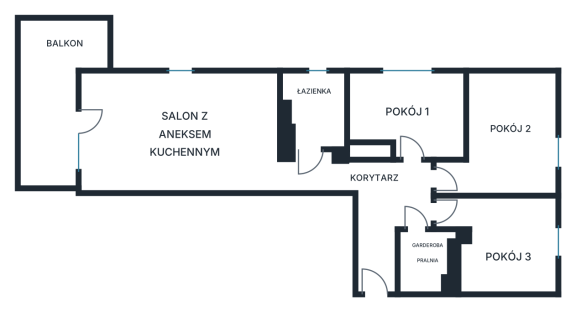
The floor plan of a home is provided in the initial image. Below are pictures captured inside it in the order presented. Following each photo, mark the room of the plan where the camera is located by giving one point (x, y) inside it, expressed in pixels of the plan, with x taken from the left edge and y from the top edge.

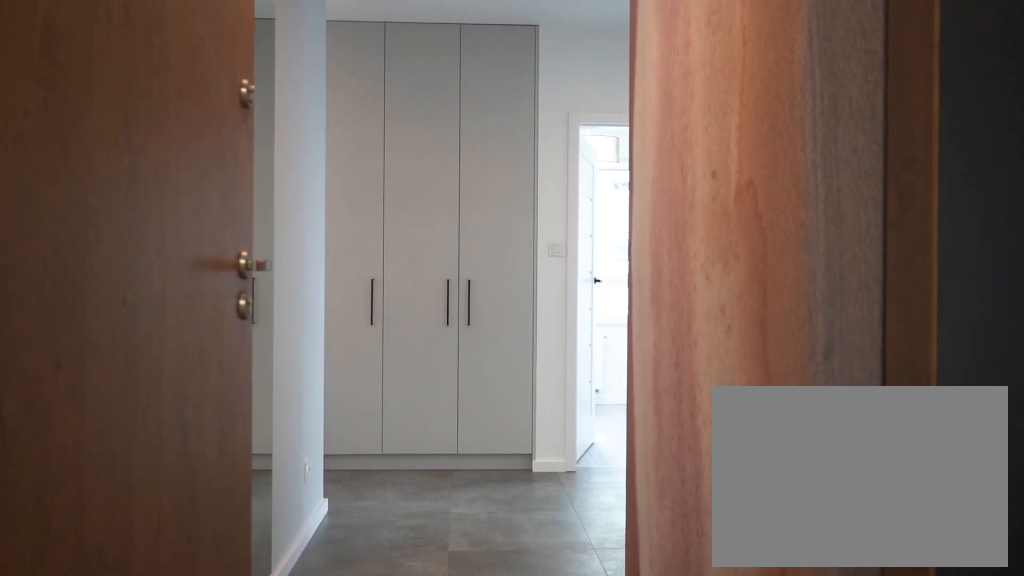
(371, 201)
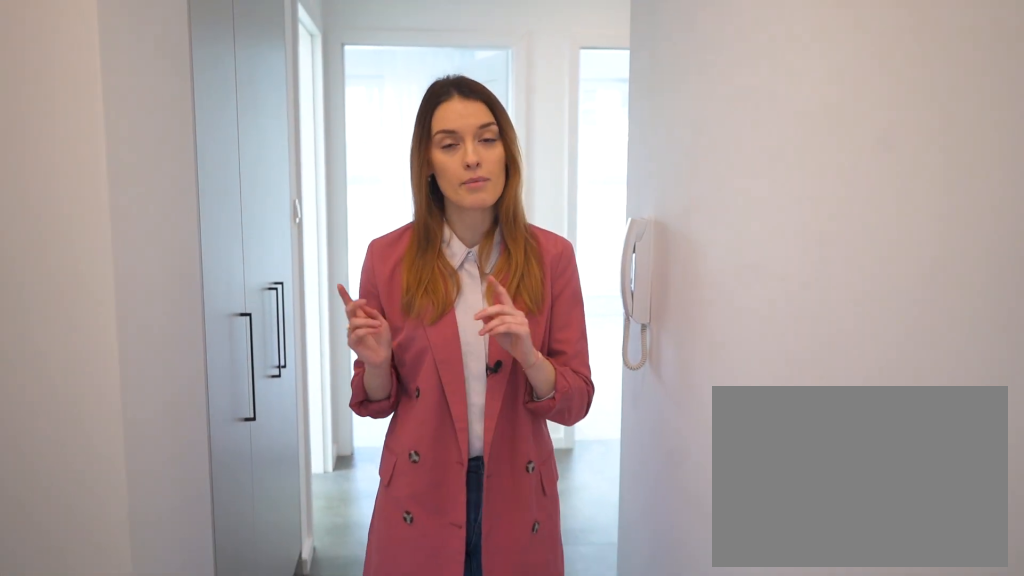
(371, 201)
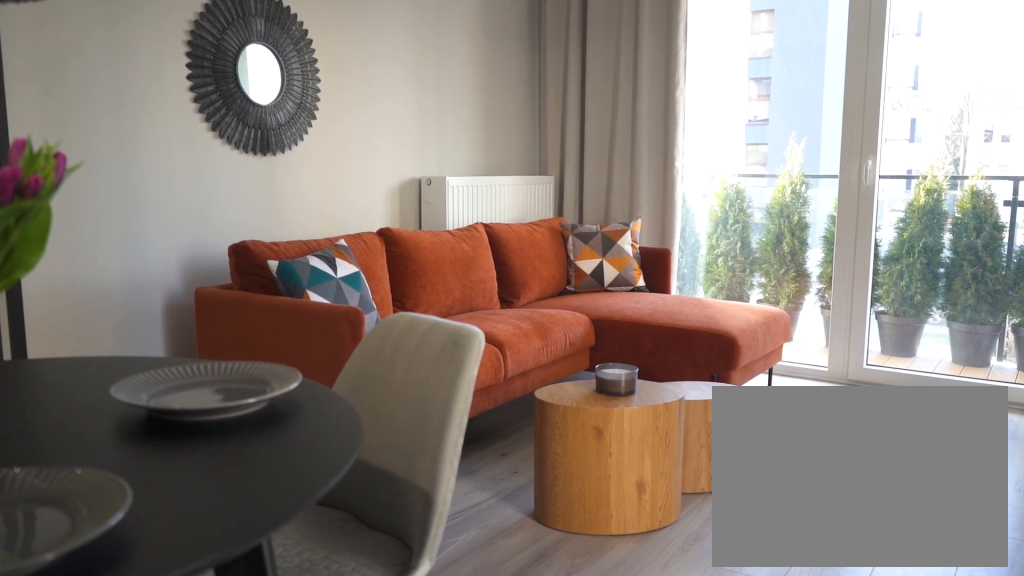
(178, 132)
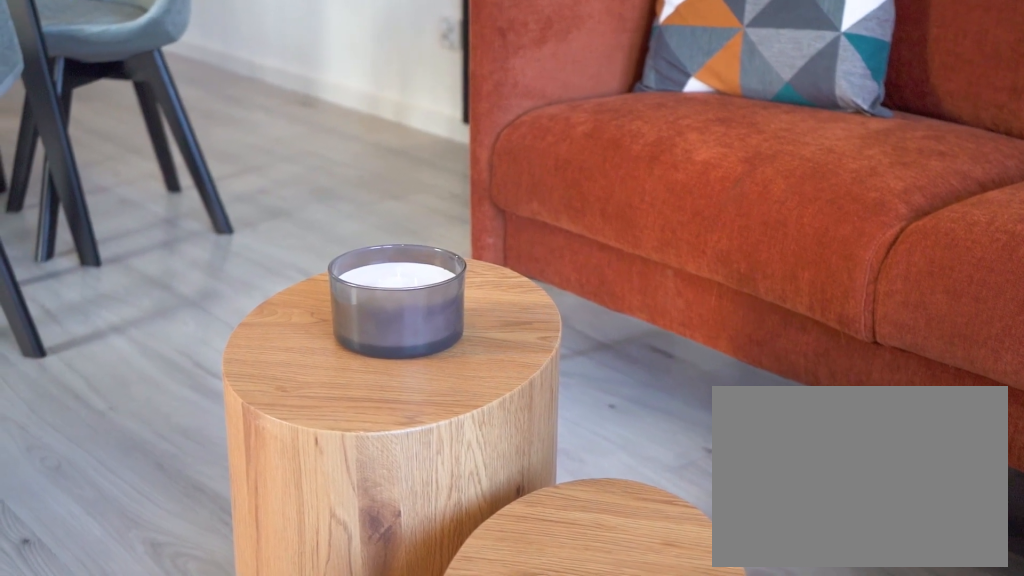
(178, 132)
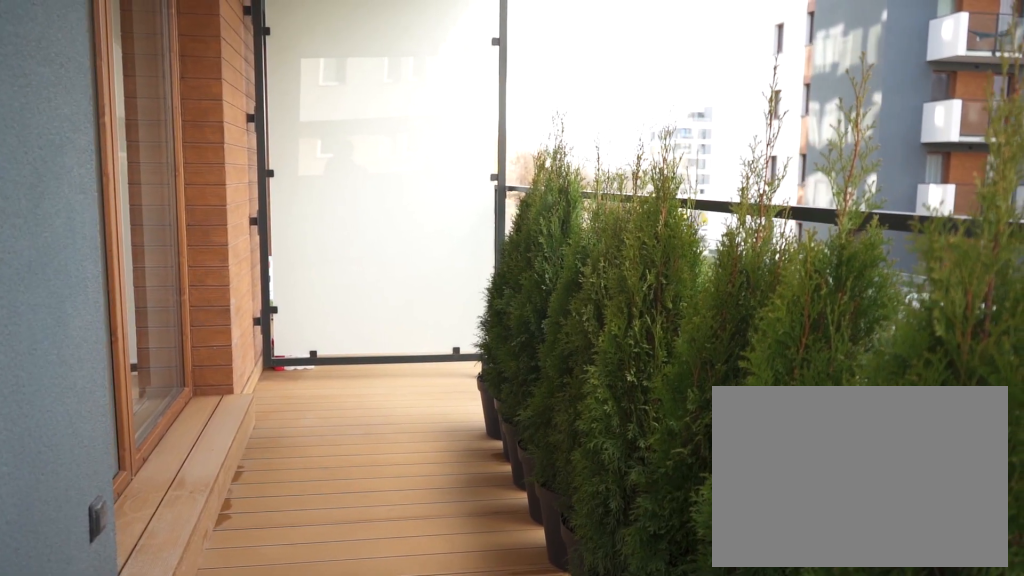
(55, 94)
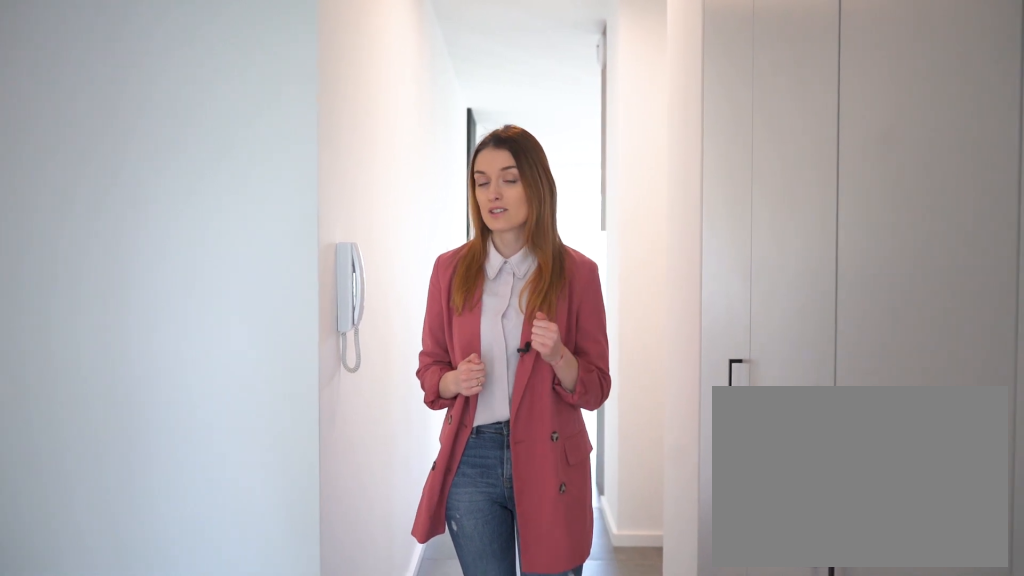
(370, 201)
